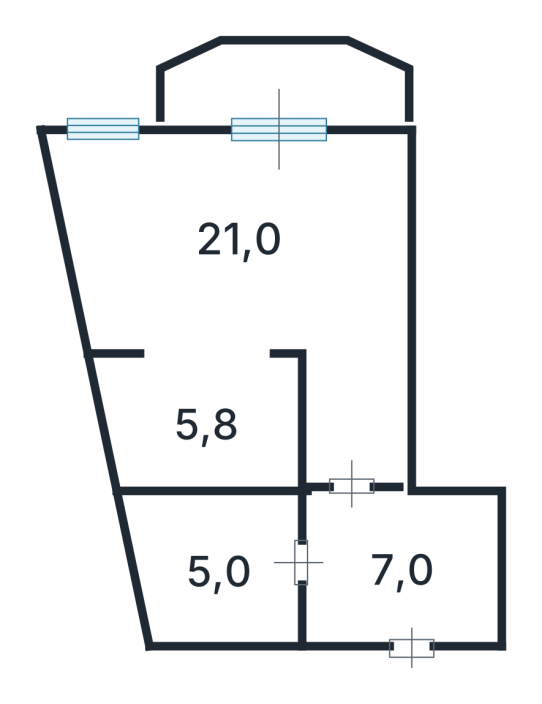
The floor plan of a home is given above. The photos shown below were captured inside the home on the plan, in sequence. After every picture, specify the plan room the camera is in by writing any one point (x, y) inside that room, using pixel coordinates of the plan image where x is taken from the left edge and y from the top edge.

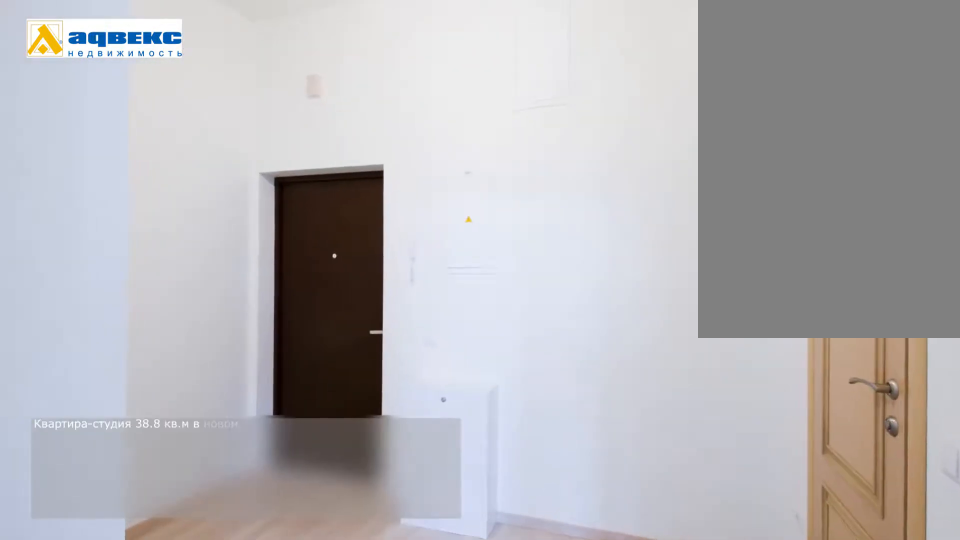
(402, 566)
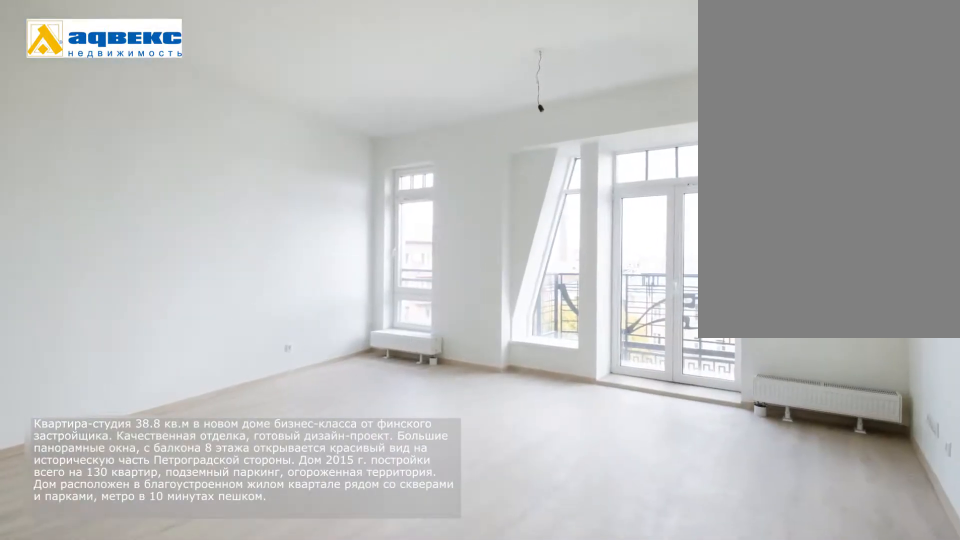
(241, 240)
